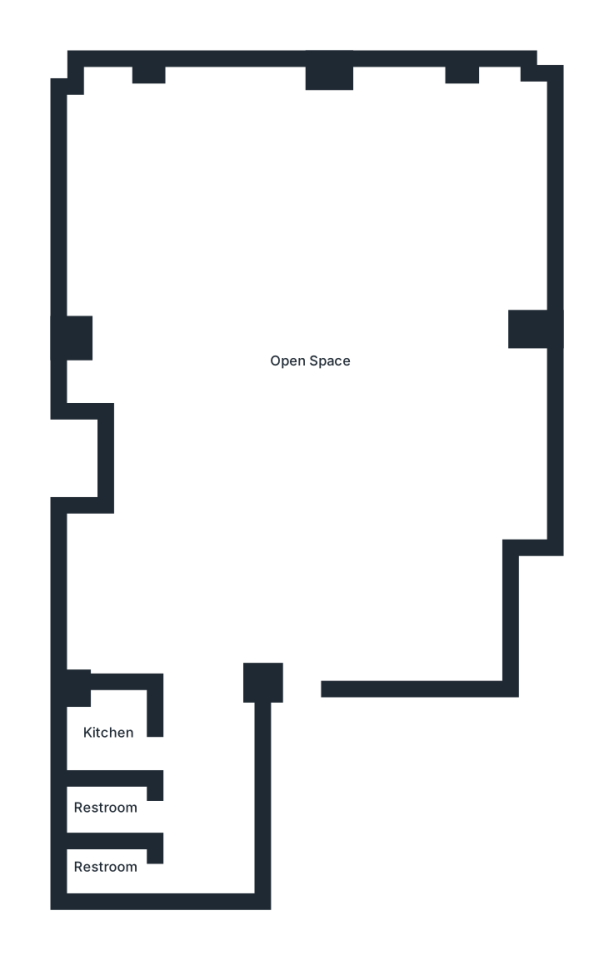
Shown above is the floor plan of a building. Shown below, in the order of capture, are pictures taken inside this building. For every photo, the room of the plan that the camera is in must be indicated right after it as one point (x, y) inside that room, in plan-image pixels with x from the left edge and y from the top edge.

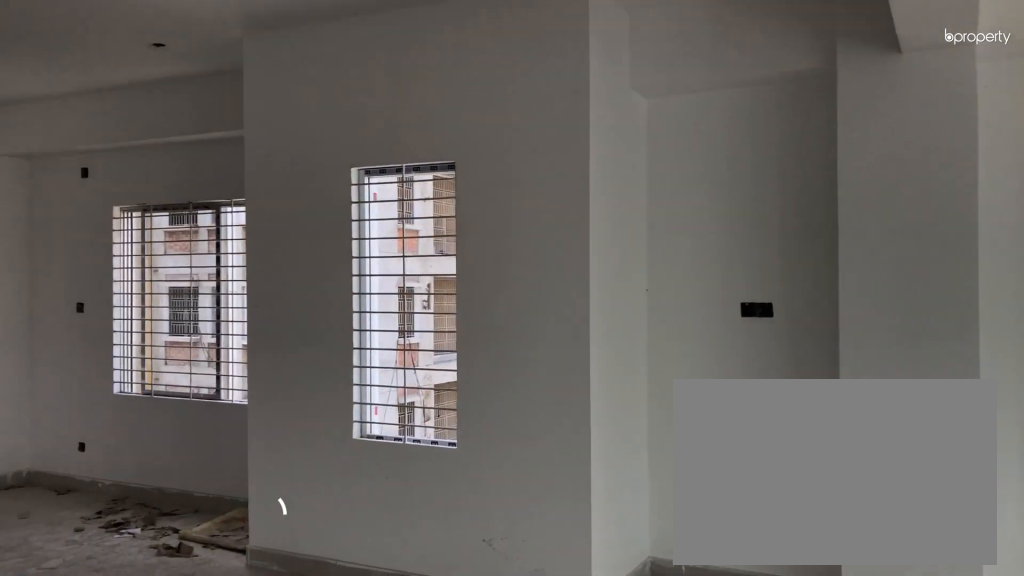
(310, 365)
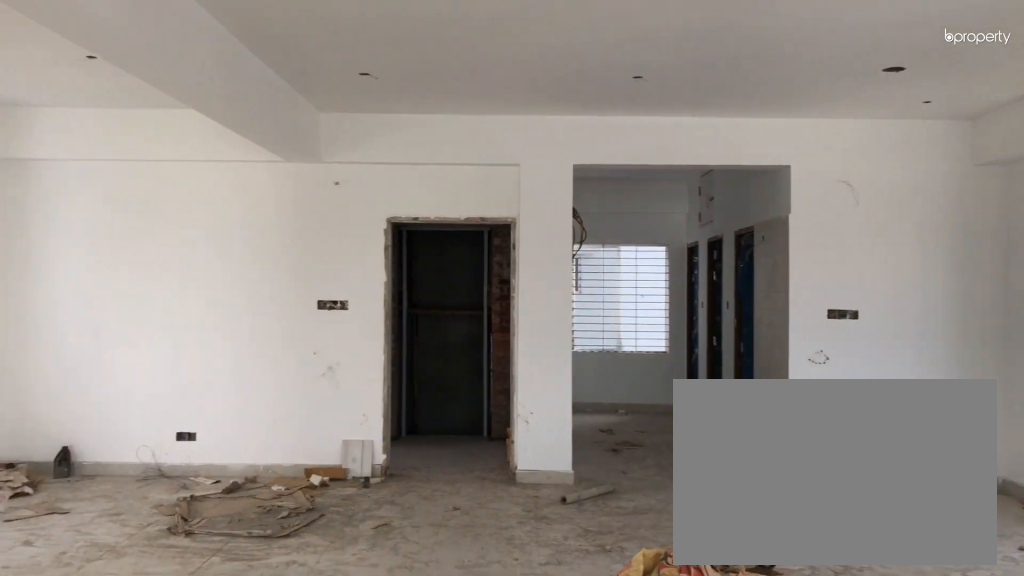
(310, 365)
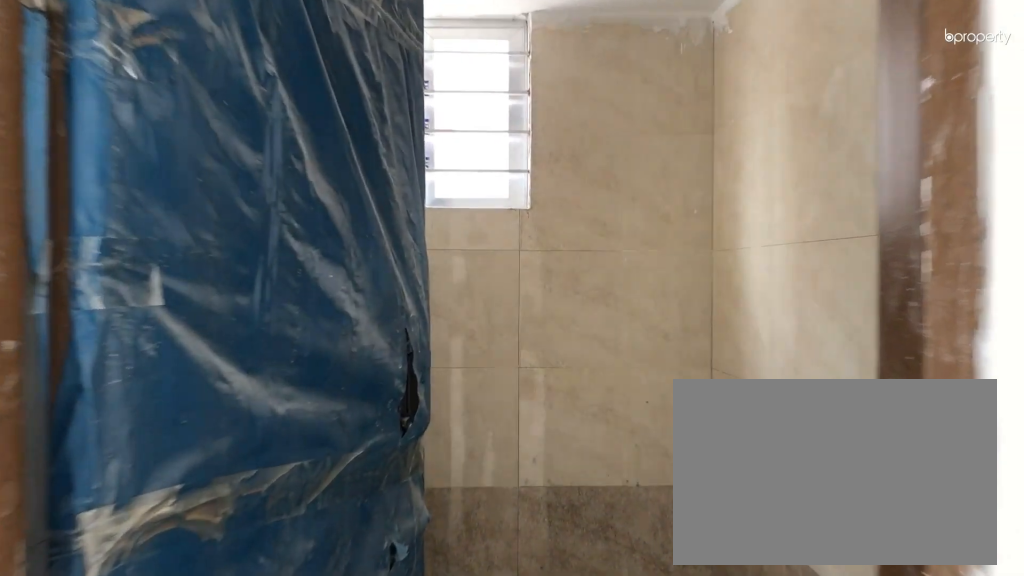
(106, 807)
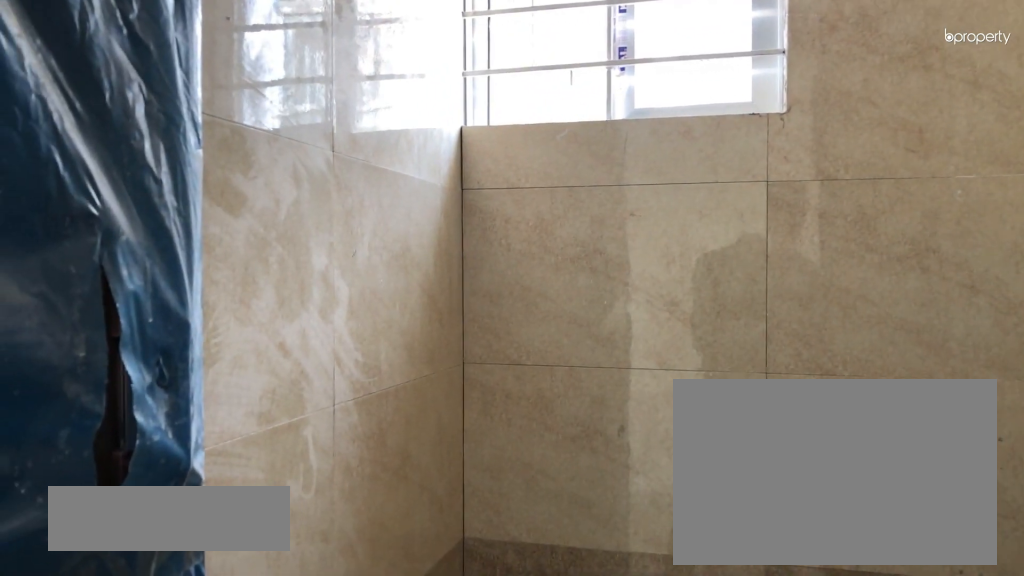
(106, 807)
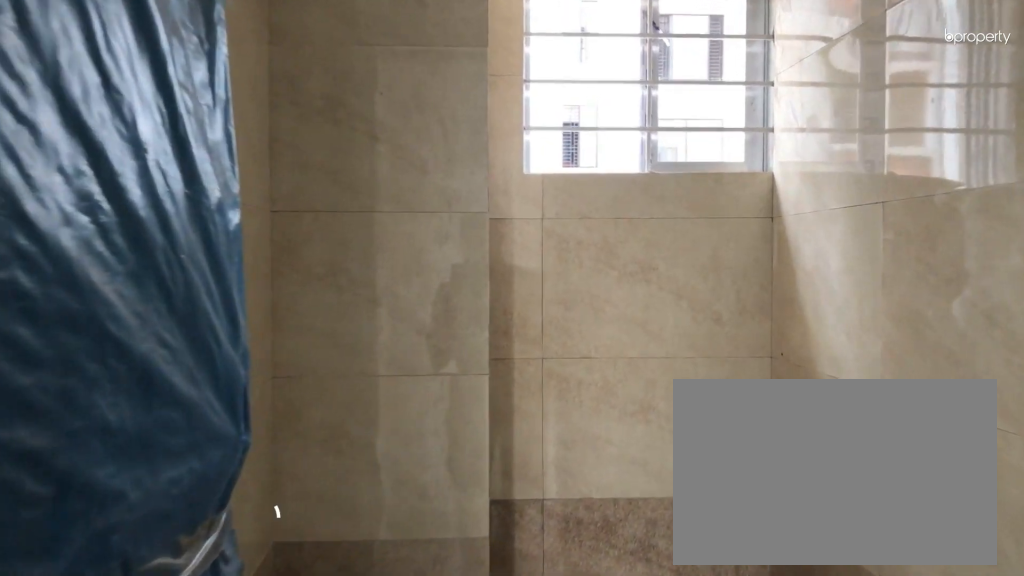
(107, 868)
